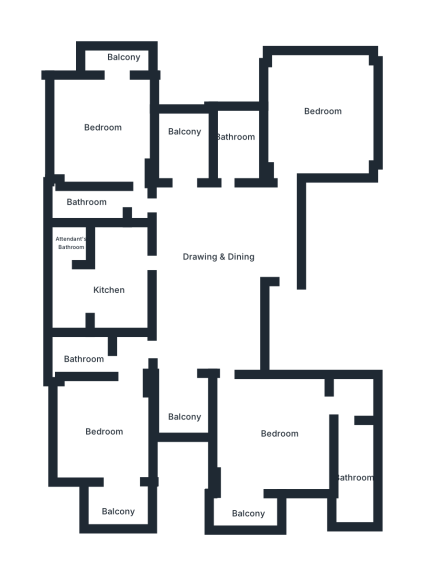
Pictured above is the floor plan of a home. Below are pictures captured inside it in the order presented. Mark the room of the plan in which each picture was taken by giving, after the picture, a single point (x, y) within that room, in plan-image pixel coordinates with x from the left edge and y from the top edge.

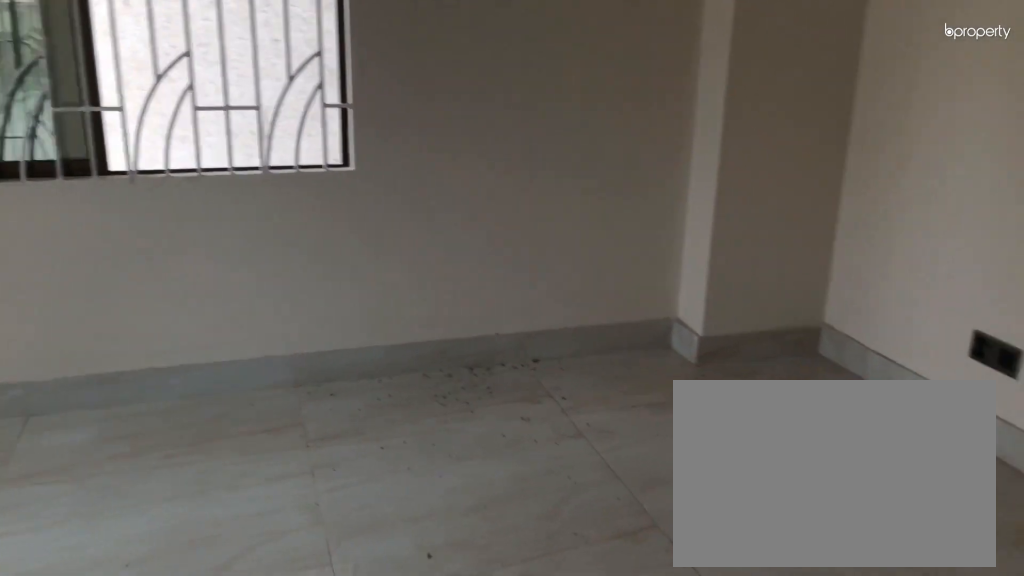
(321, 117)
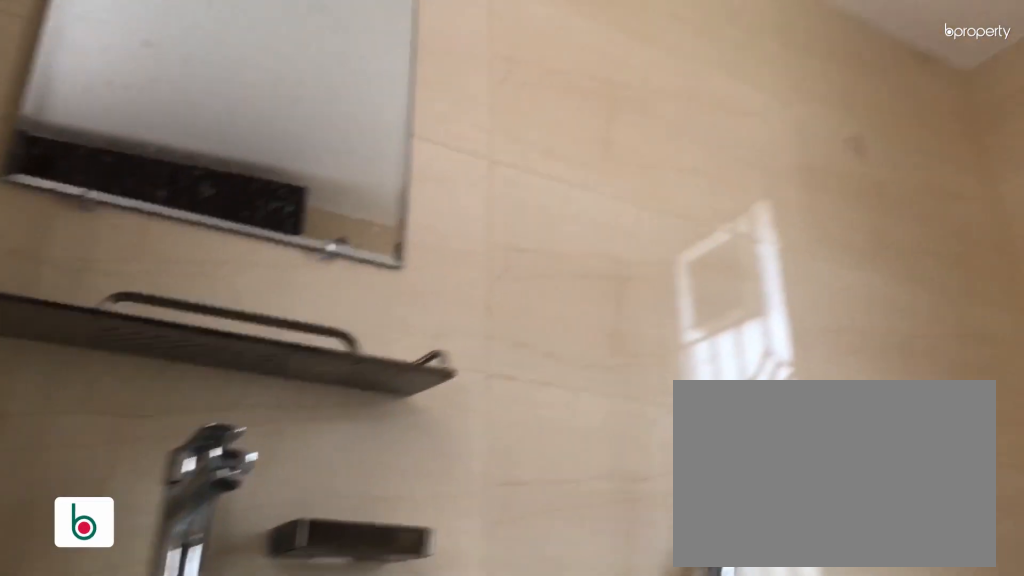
(98, 201)
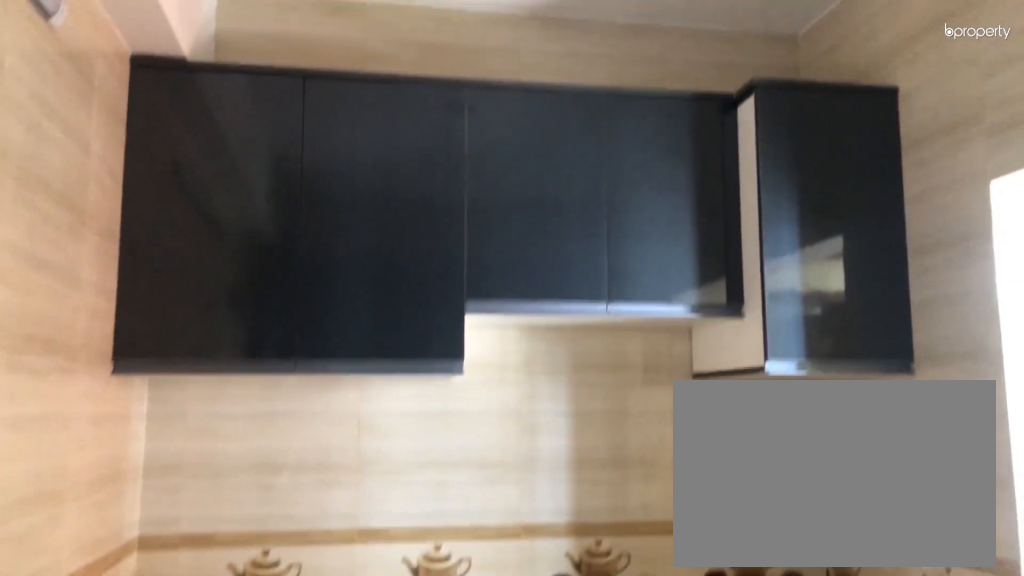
(116, 283)
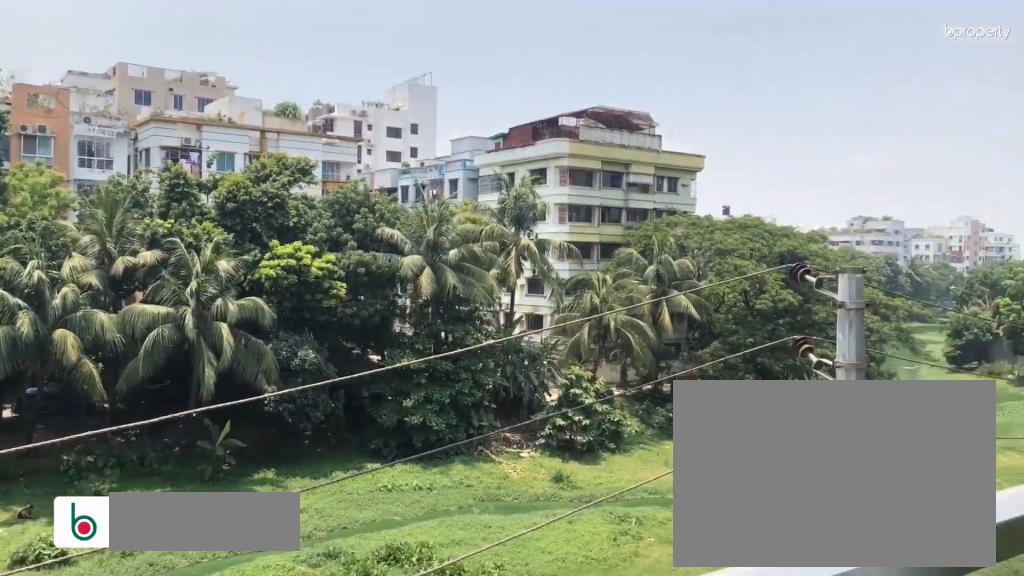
(119, 508)
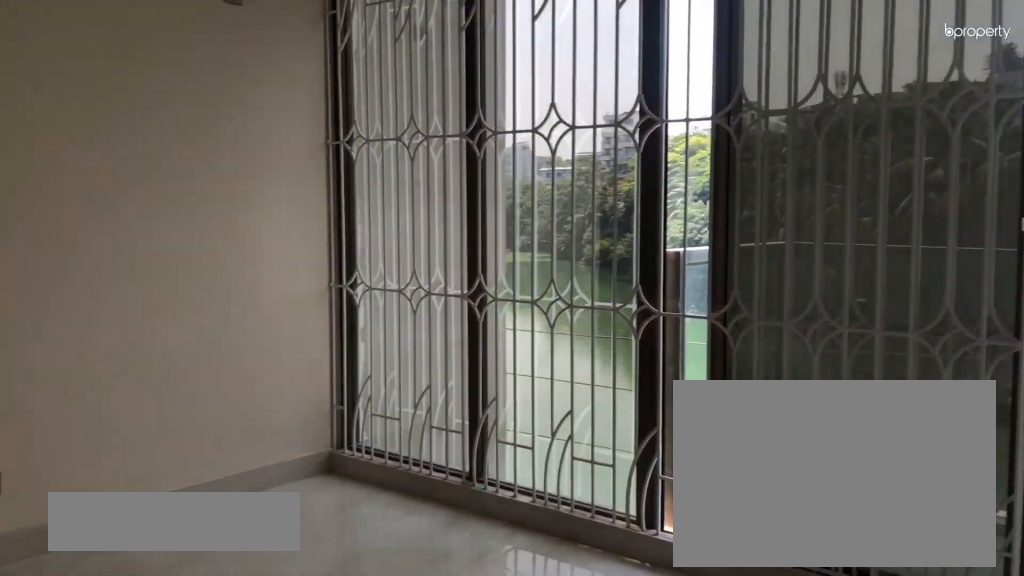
(270, 439)
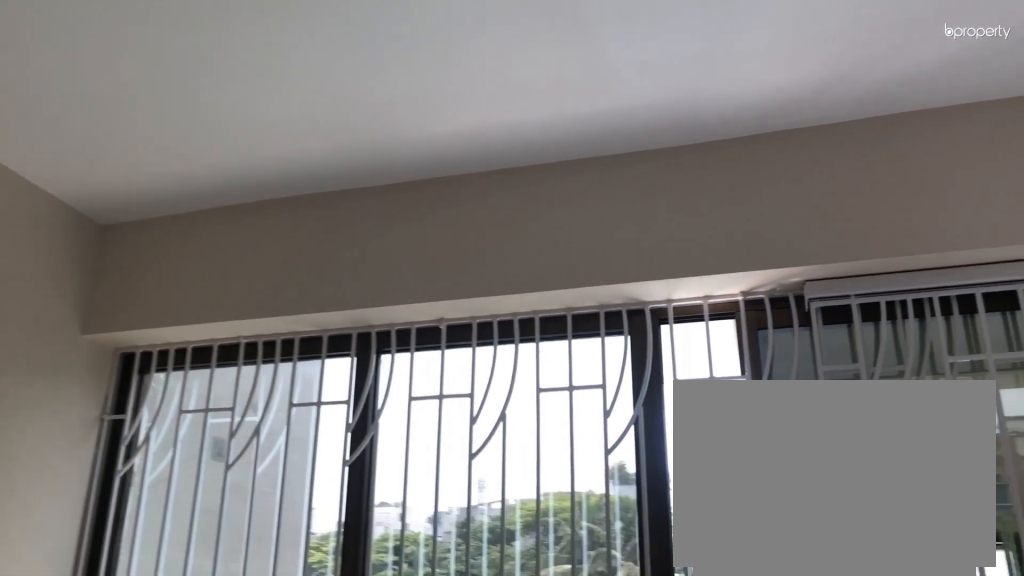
(270, 439)
